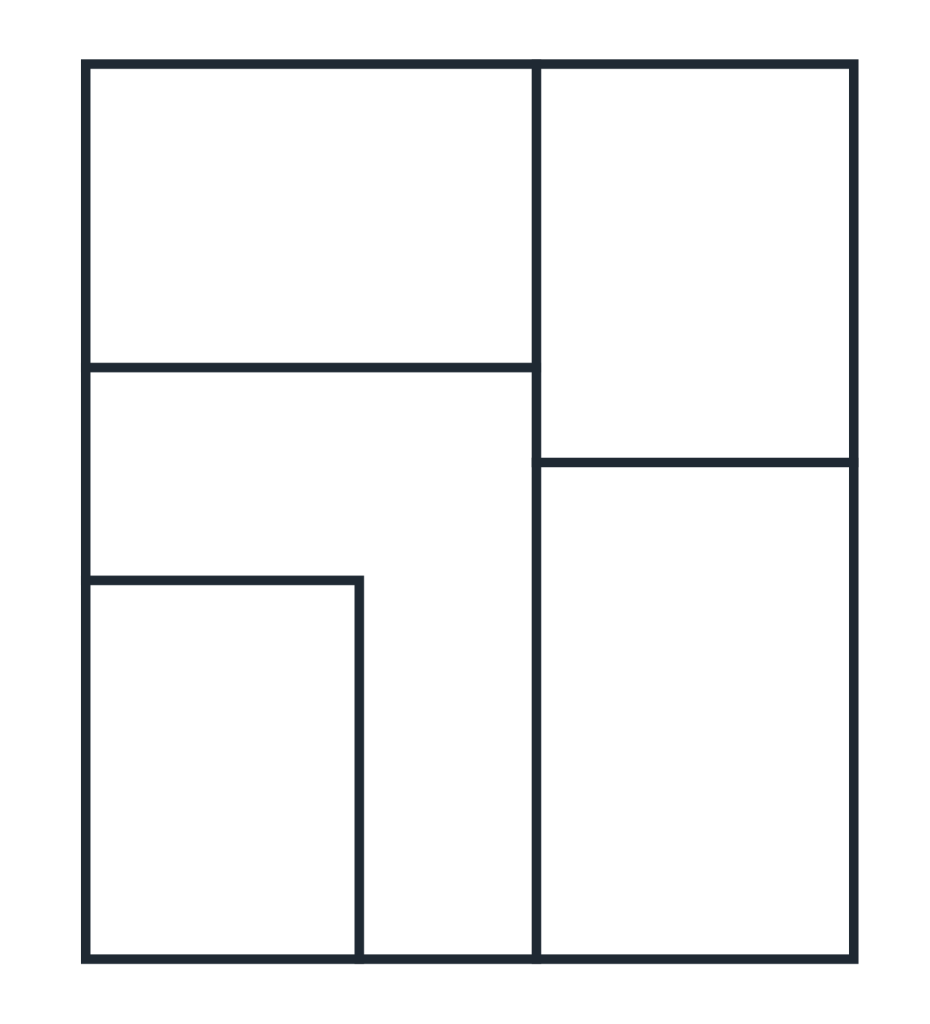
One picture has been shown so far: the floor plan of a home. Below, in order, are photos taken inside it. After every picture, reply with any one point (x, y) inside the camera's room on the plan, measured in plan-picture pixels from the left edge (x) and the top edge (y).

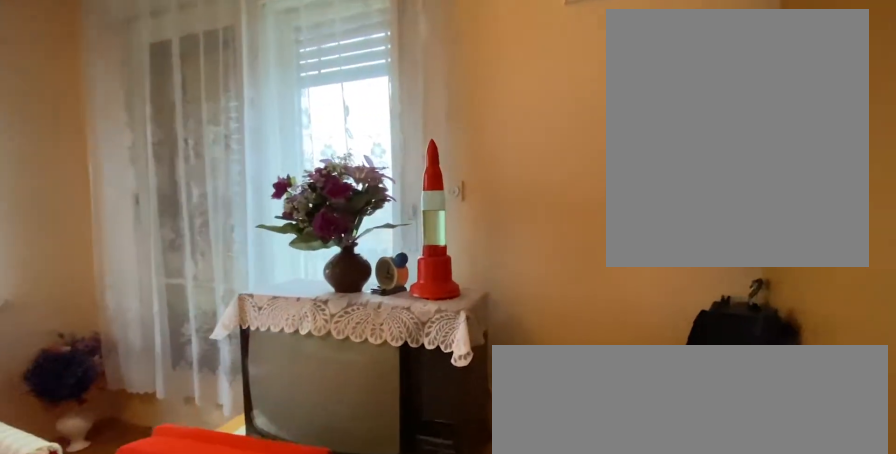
(697, 265)
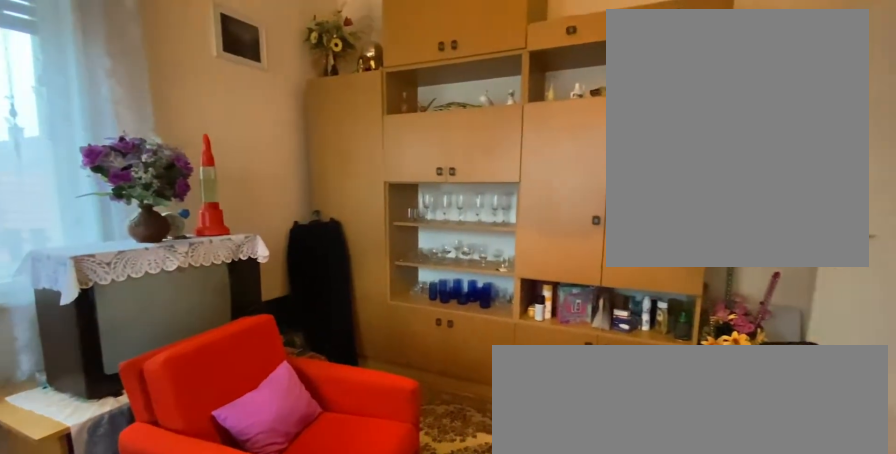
(697, 266)
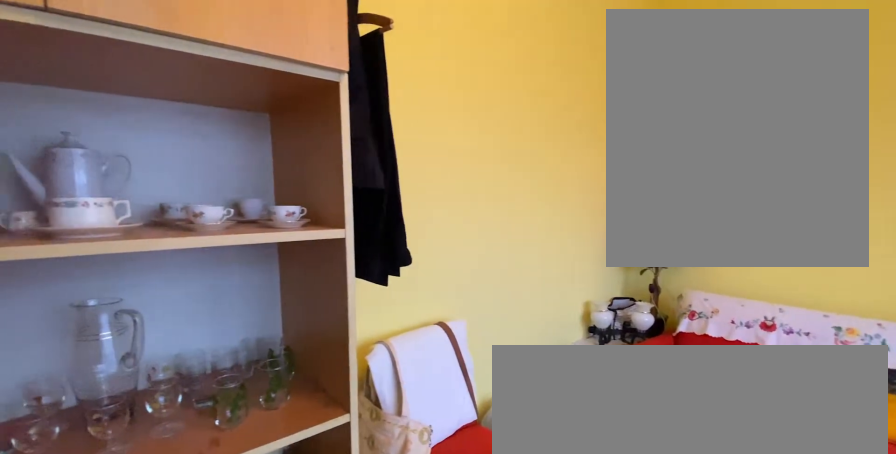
(698, 725)
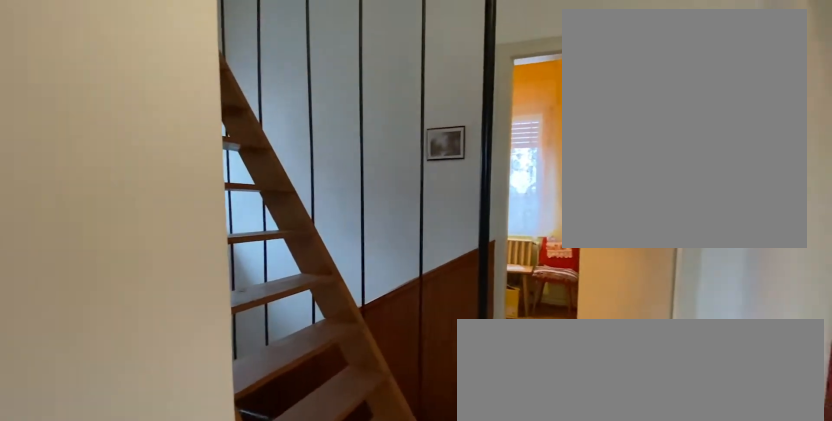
(447, 493)
